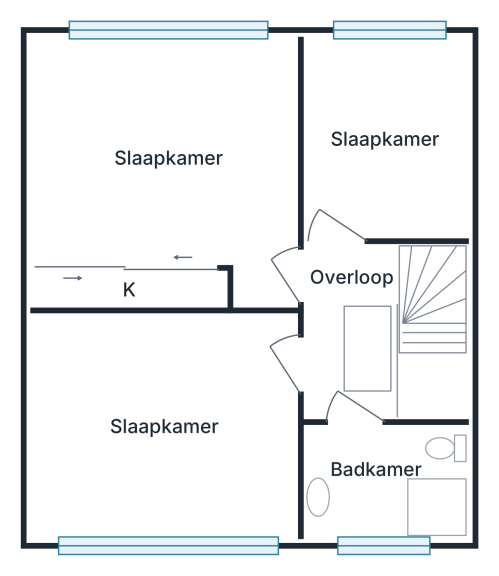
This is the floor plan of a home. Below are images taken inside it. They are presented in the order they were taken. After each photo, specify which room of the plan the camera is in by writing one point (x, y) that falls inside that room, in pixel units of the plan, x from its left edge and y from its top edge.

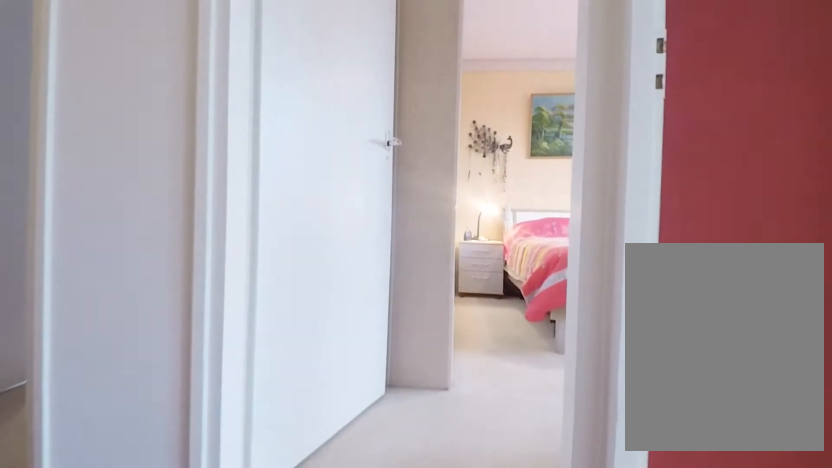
(346, 325)
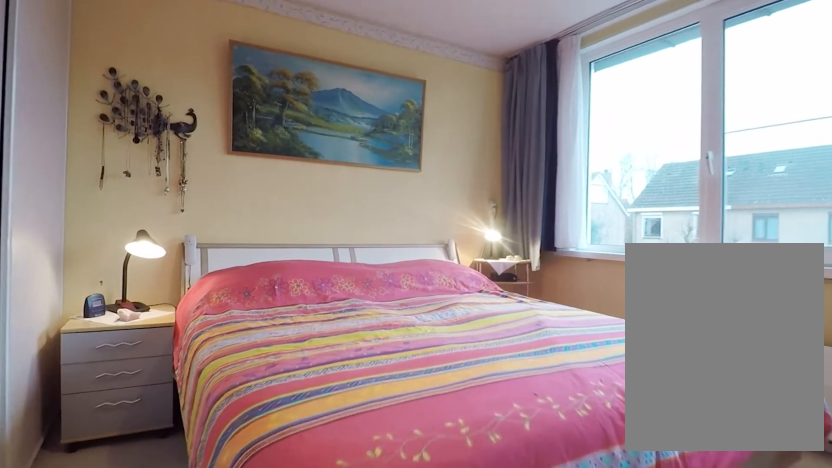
(162, 164)
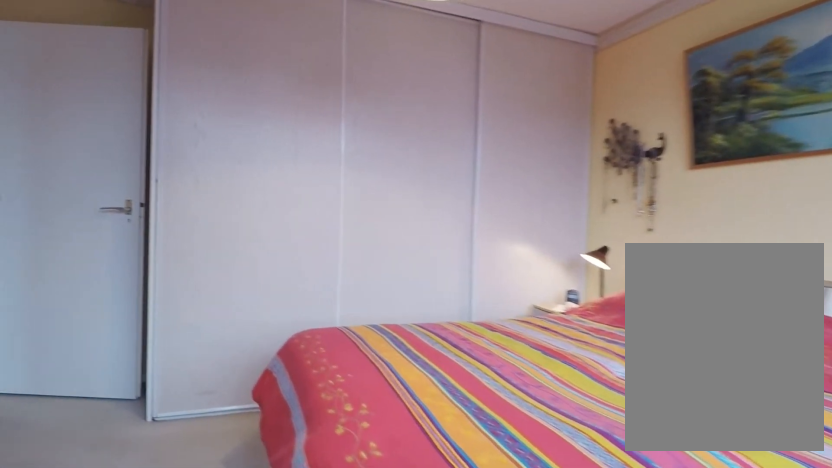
(162, 164)
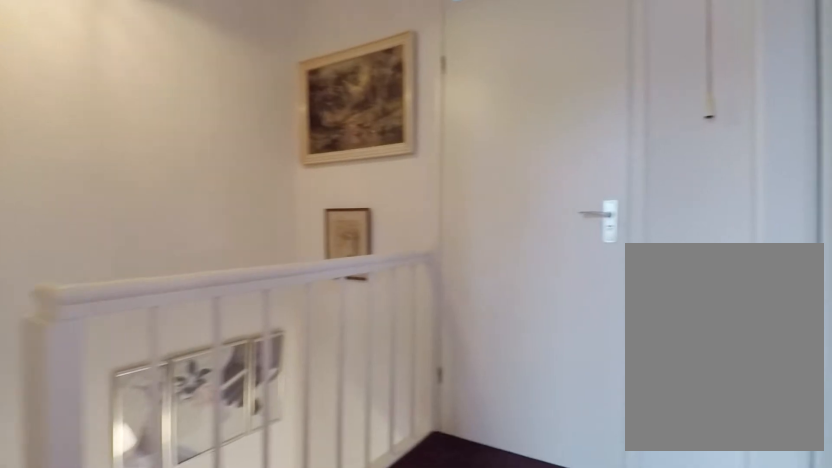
(346, 325)
